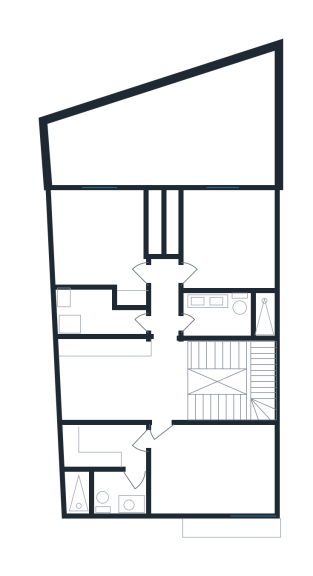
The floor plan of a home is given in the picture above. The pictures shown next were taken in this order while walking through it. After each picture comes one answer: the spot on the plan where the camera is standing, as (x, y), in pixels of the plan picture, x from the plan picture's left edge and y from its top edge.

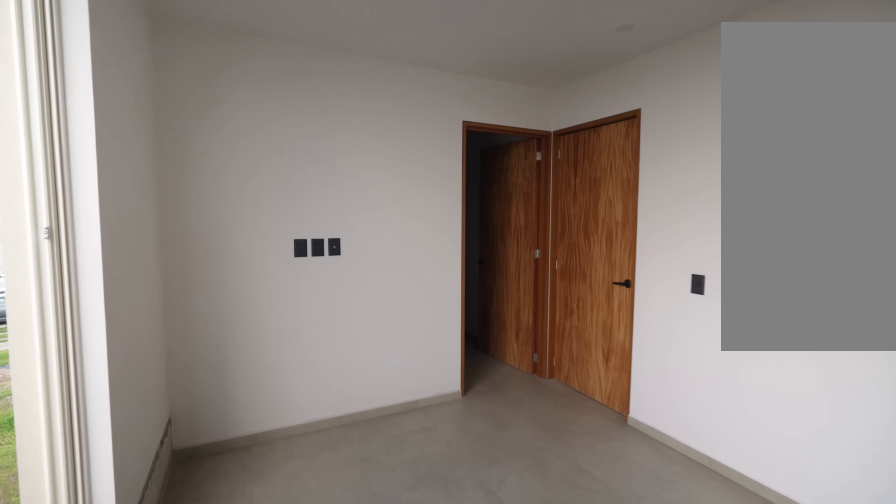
(249, 497)
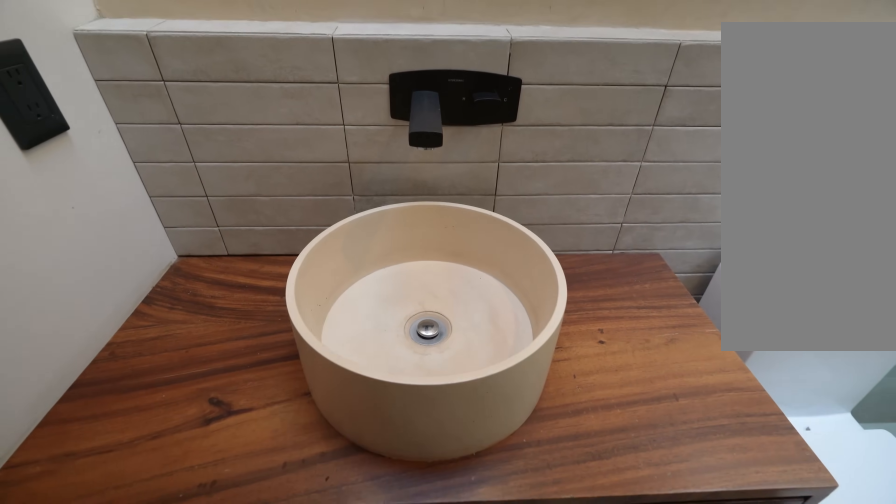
(134, 484)
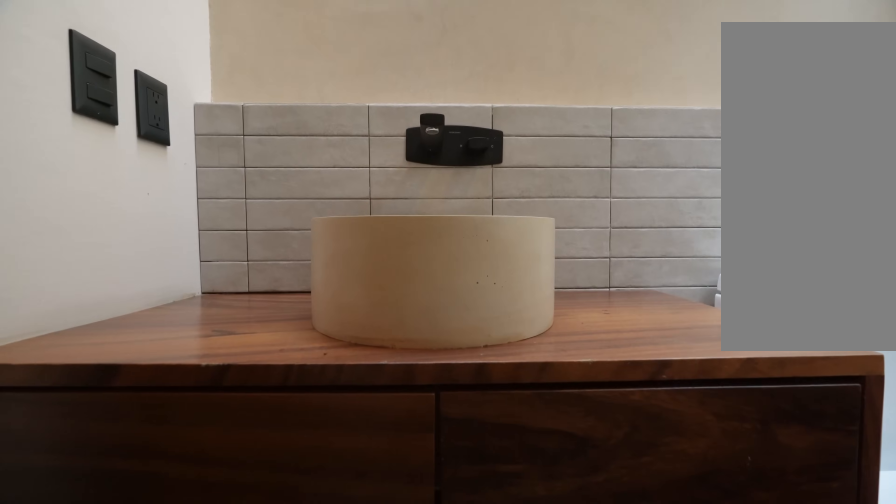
(131, 484)
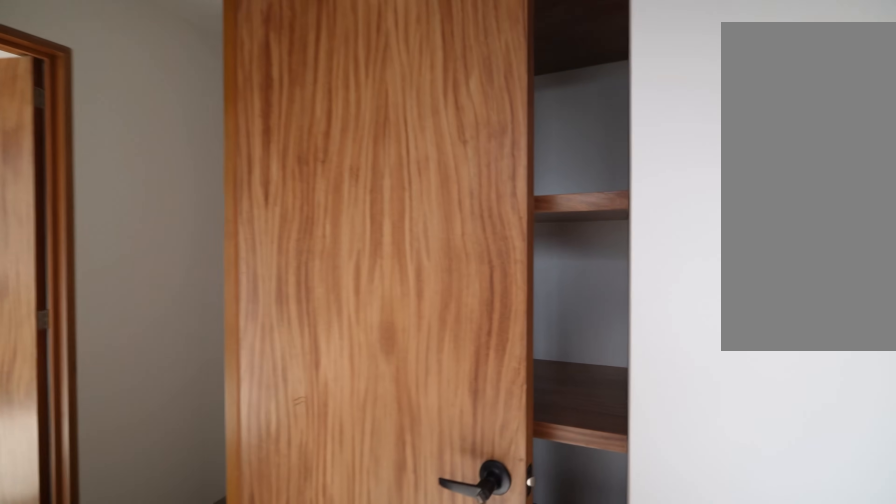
(108, 254)
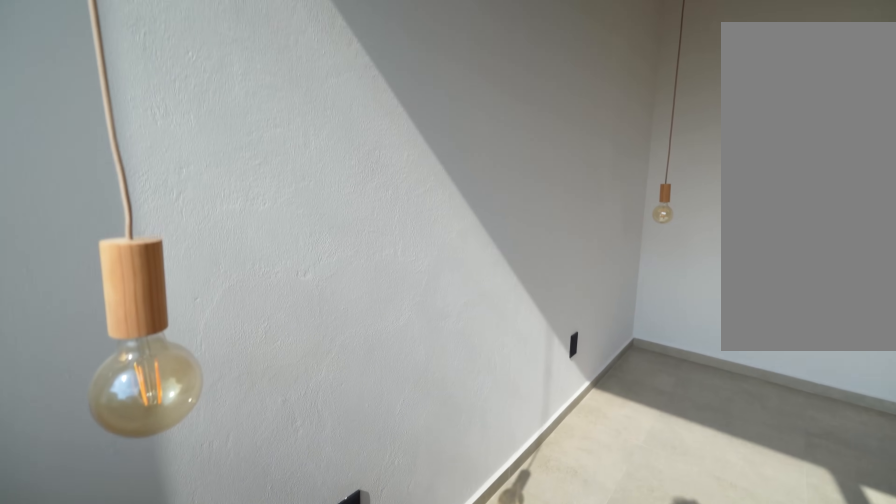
(241, 213)
